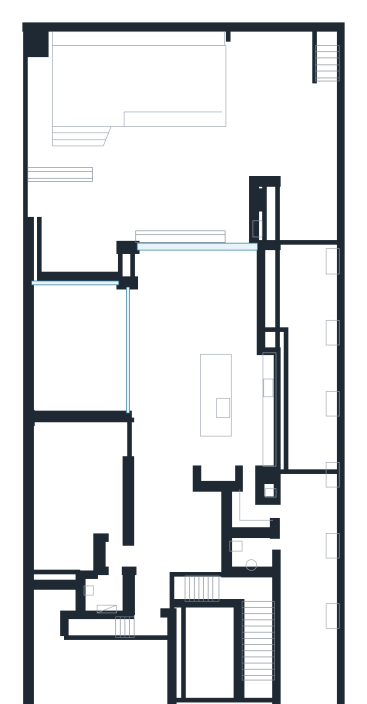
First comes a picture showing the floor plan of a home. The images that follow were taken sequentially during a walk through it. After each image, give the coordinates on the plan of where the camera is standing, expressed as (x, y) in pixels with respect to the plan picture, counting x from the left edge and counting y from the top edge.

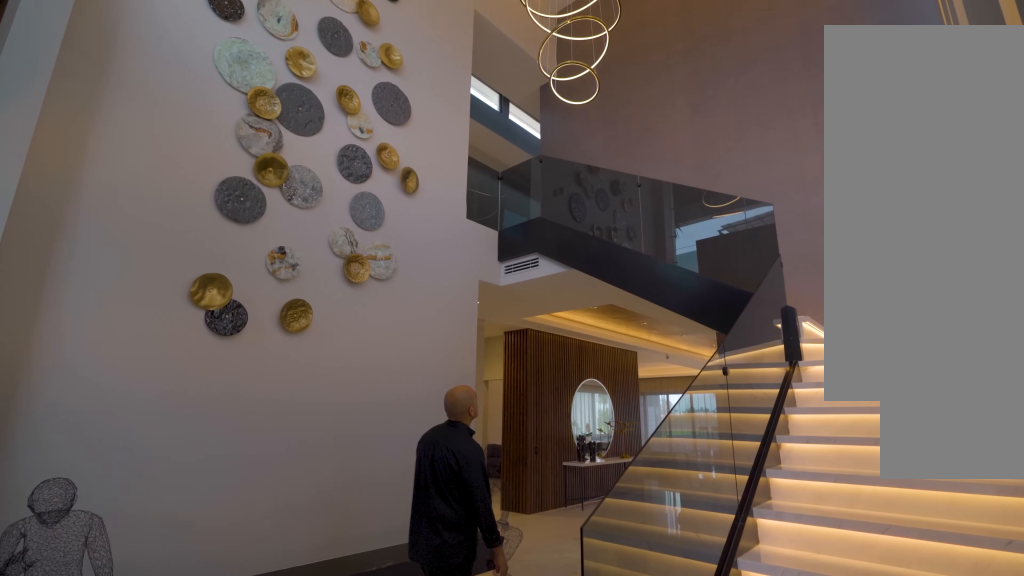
(223, 680)
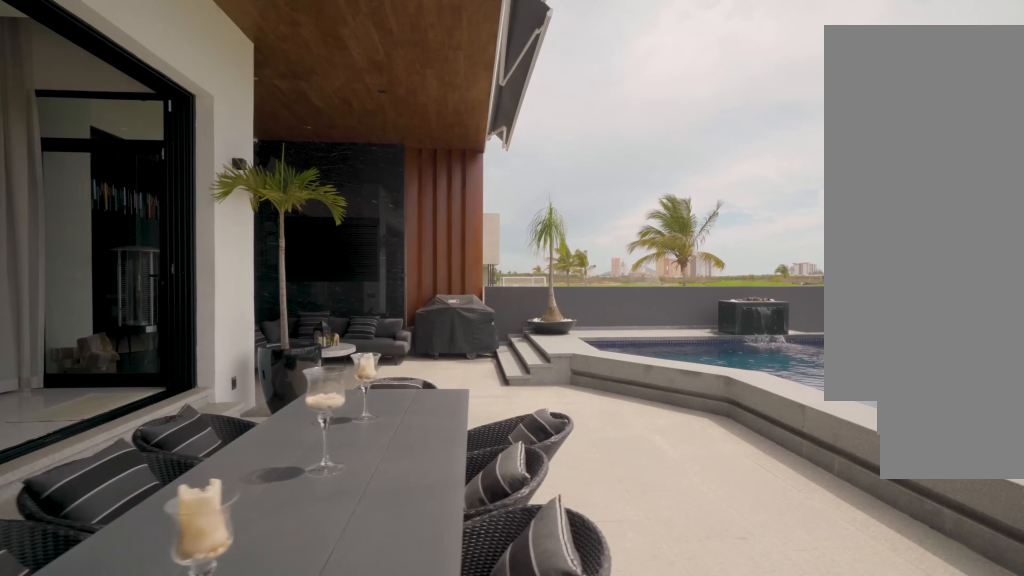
(237, 165)
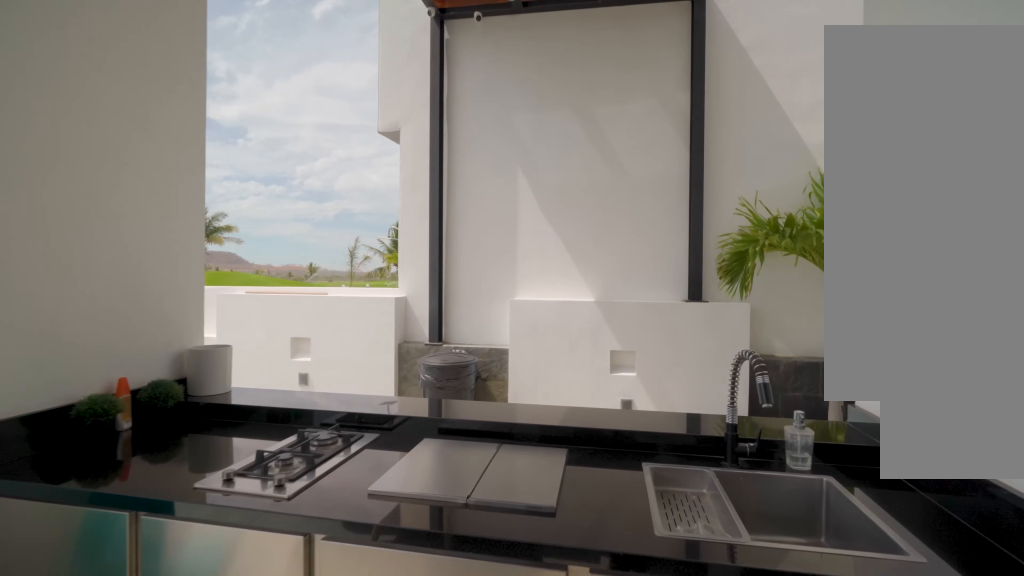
(230, 217)
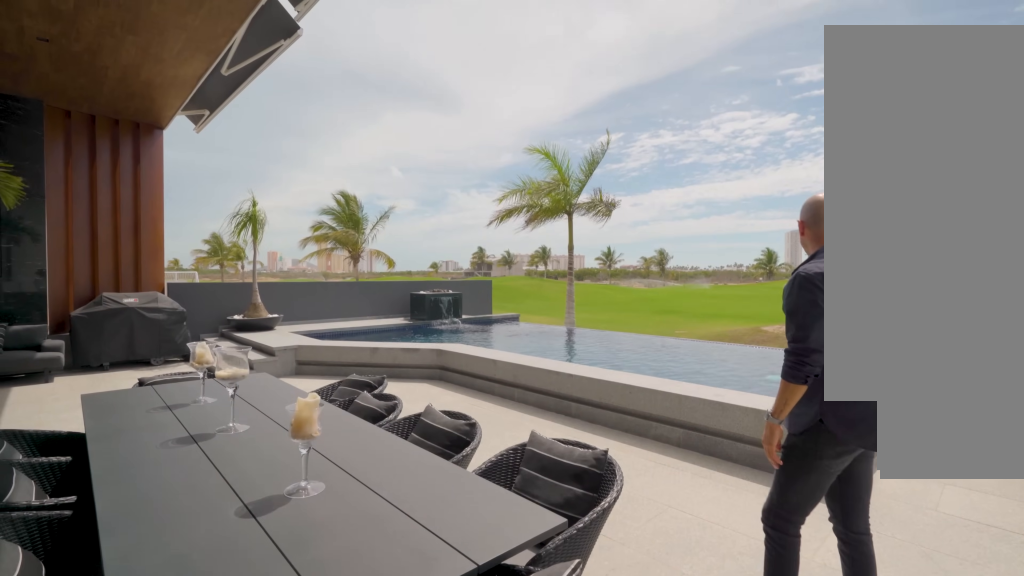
(230, 217)
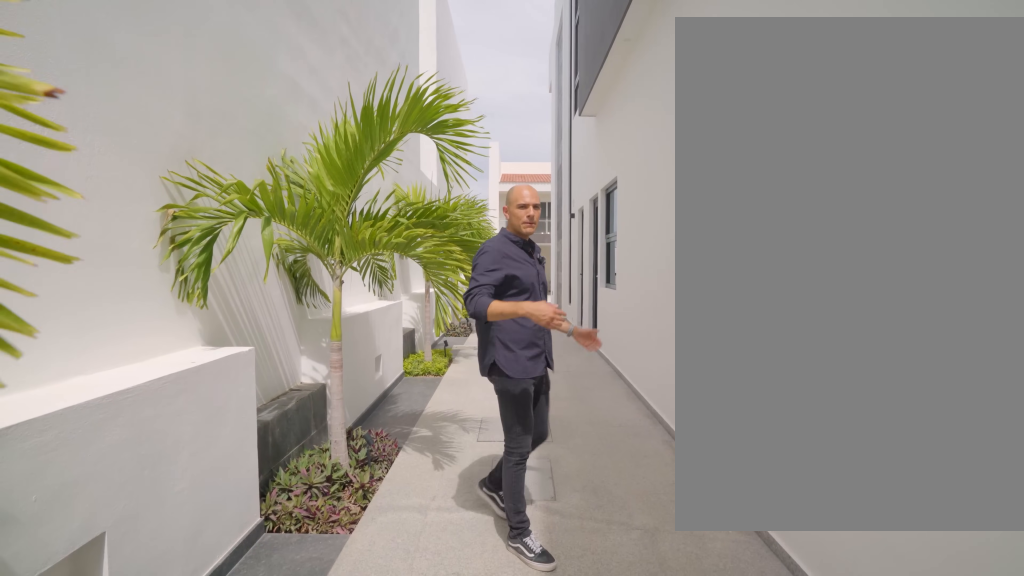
(310, 448)
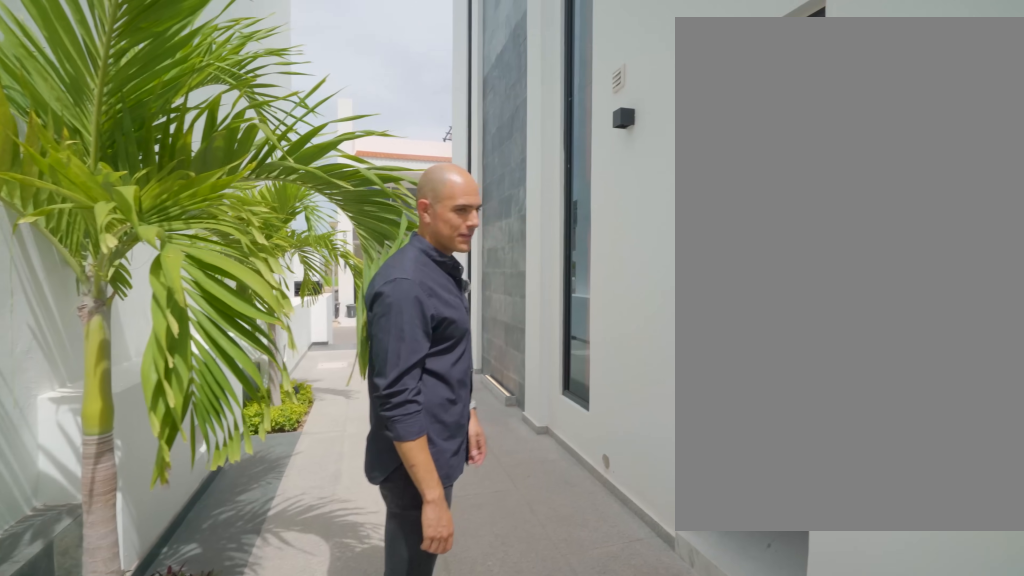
(305, 486)
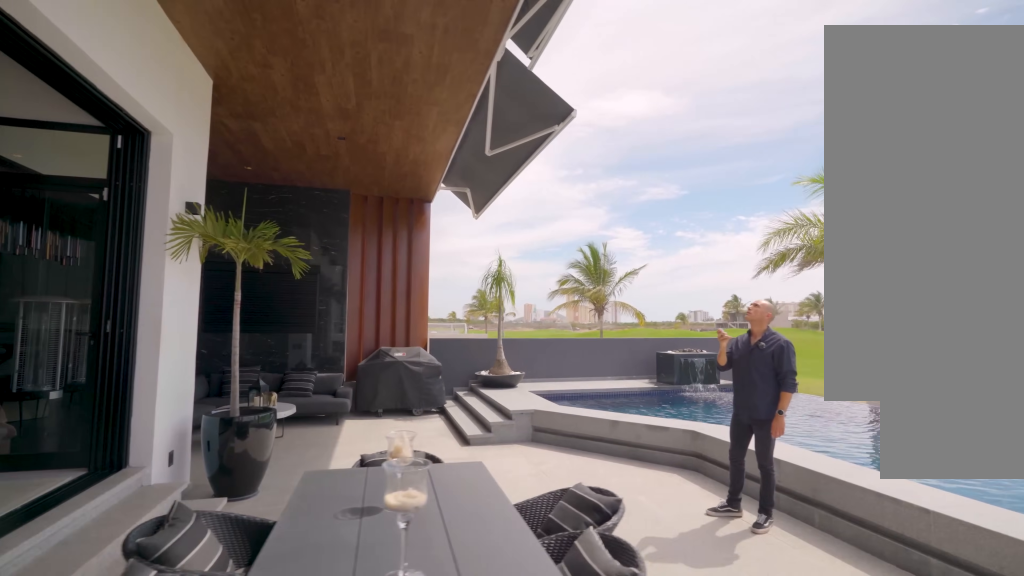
(239, 181)
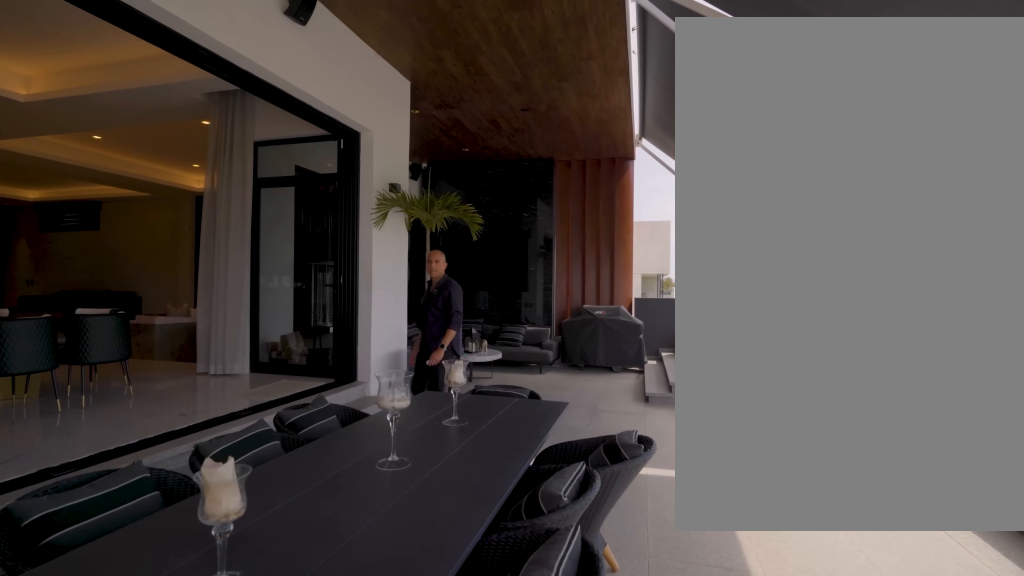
(245, 172)
